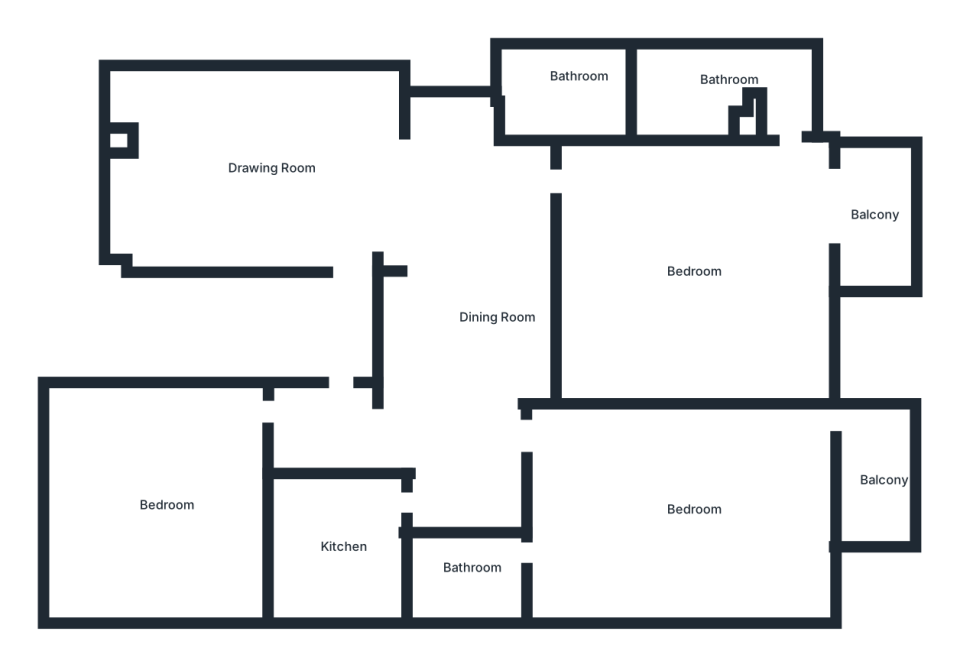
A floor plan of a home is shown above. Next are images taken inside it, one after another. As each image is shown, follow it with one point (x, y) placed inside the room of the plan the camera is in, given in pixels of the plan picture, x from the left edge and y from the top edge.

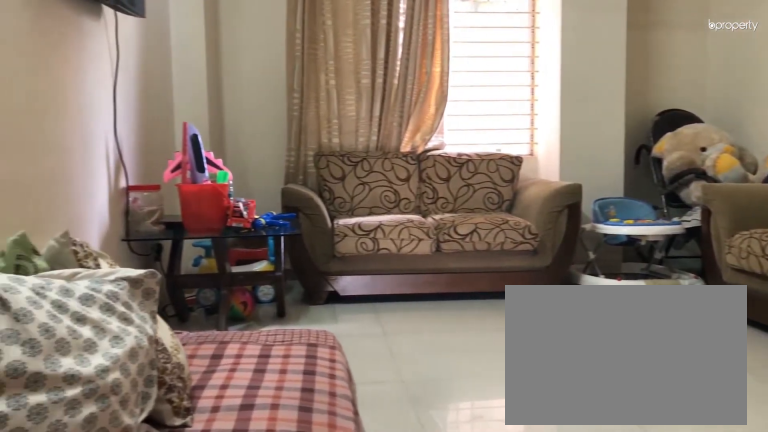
(222, 154)
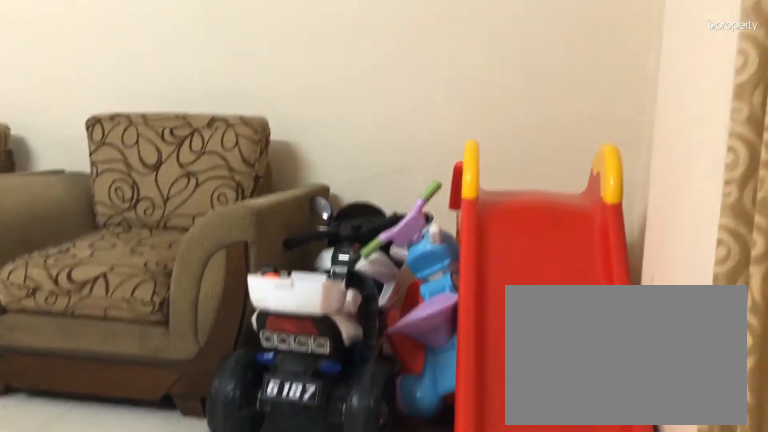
(222, 154)
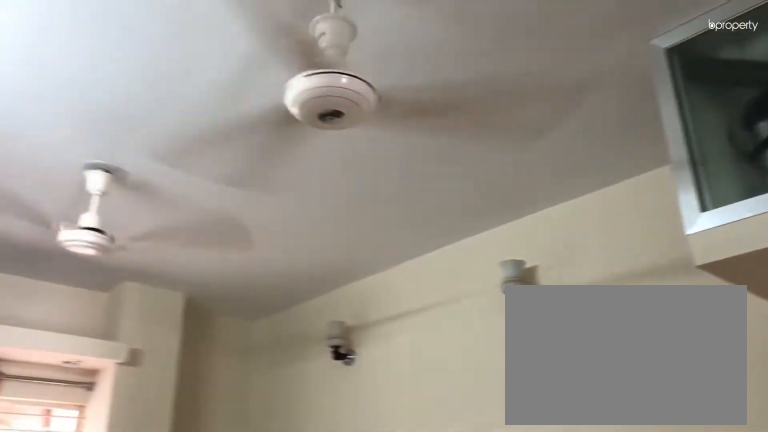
(222, 154)
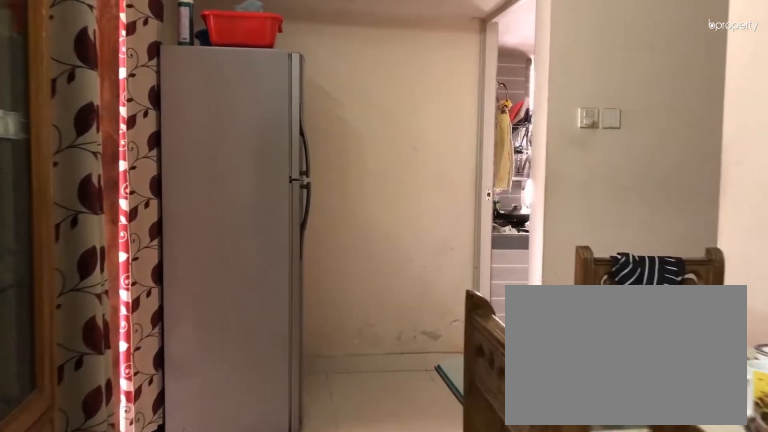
(509, 333)
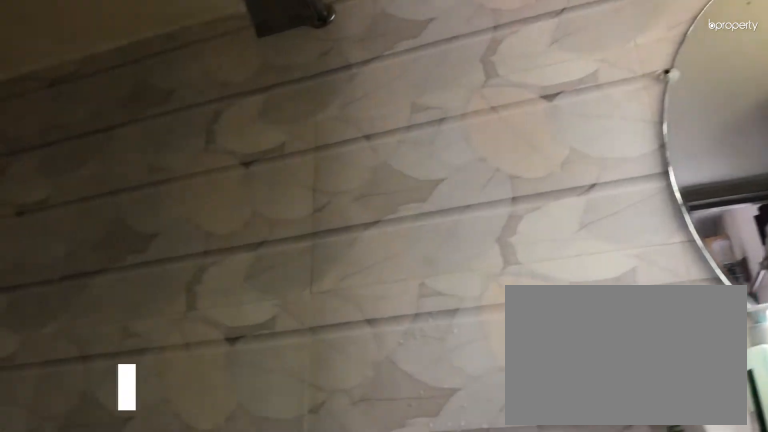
(711, 96)
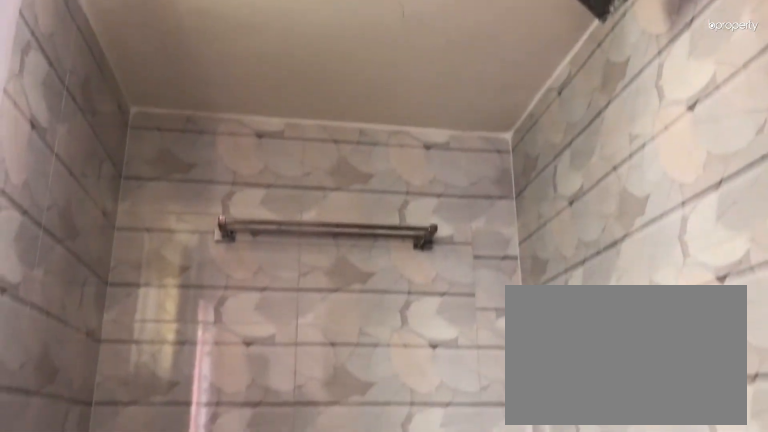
(472, 575)
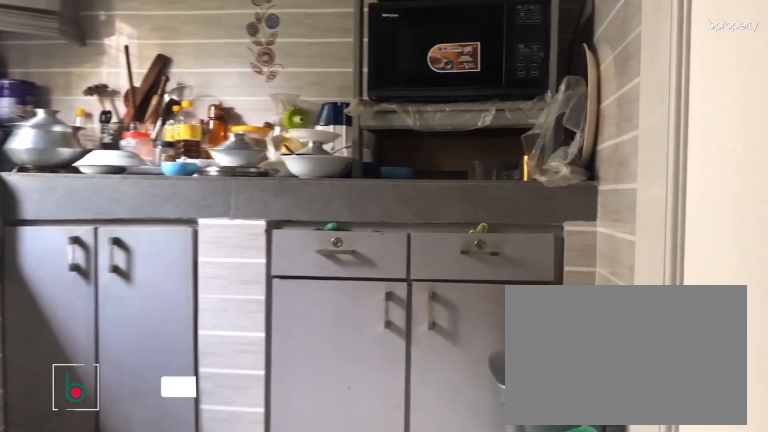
(339, 546)
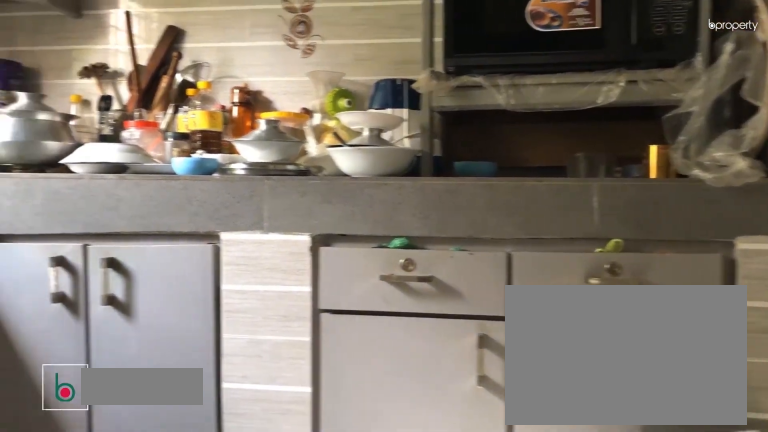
(339, 546)
